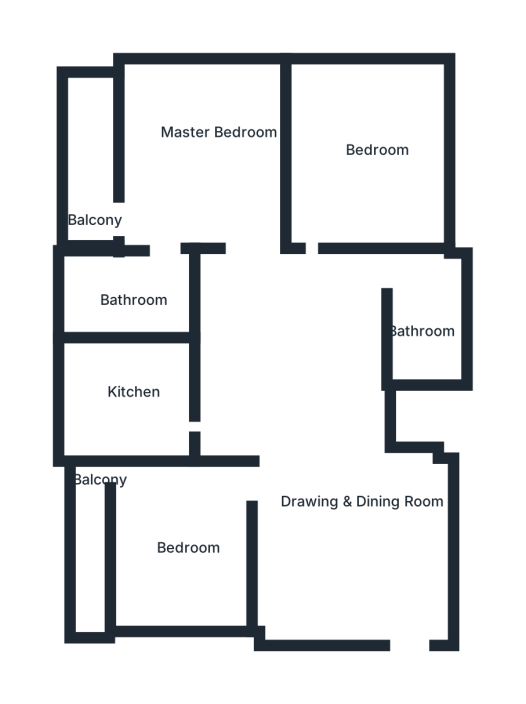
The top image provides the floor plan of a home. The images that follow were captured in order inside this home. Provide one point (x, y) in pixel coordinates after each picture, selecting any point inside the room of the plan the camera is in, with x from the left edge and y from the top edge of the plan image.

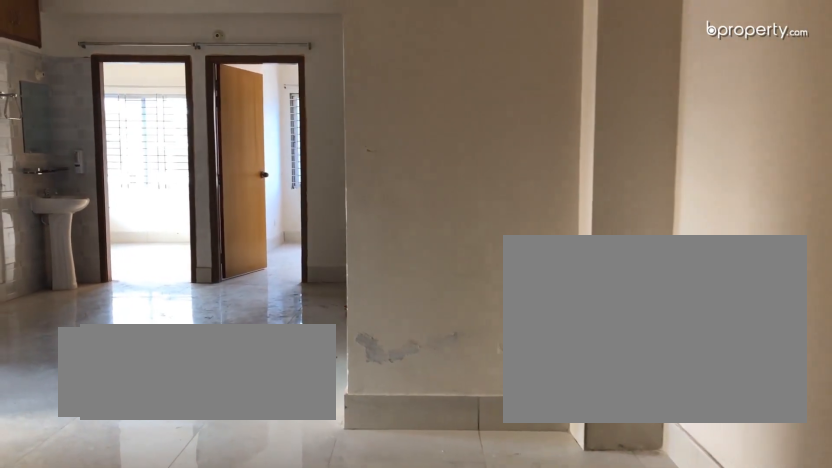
(351, 532)
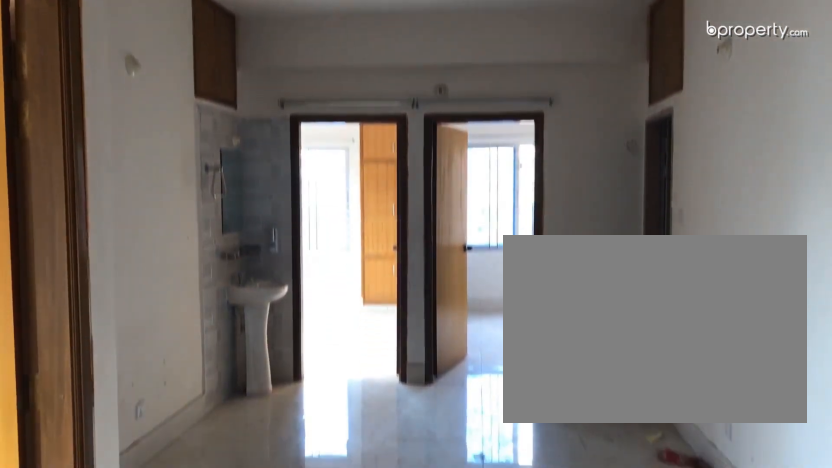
(346, 527)
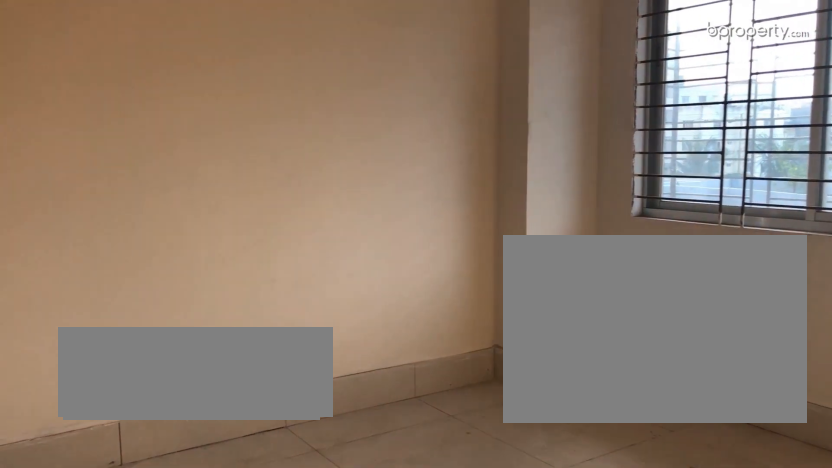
(193, 543)
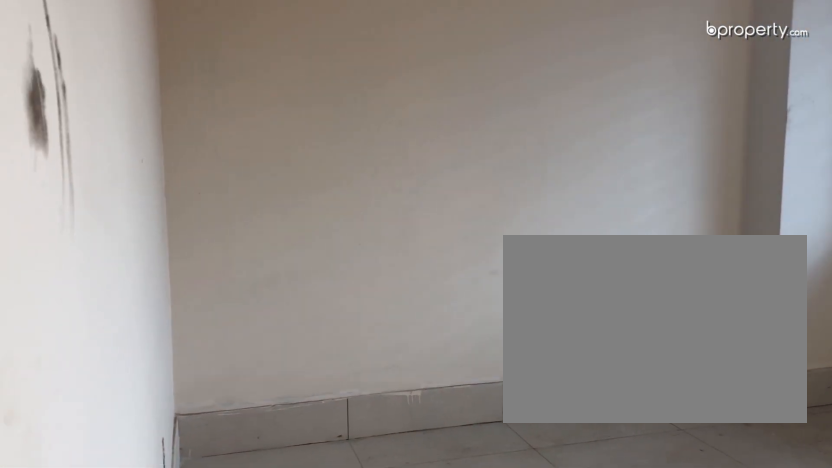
(193, 543)
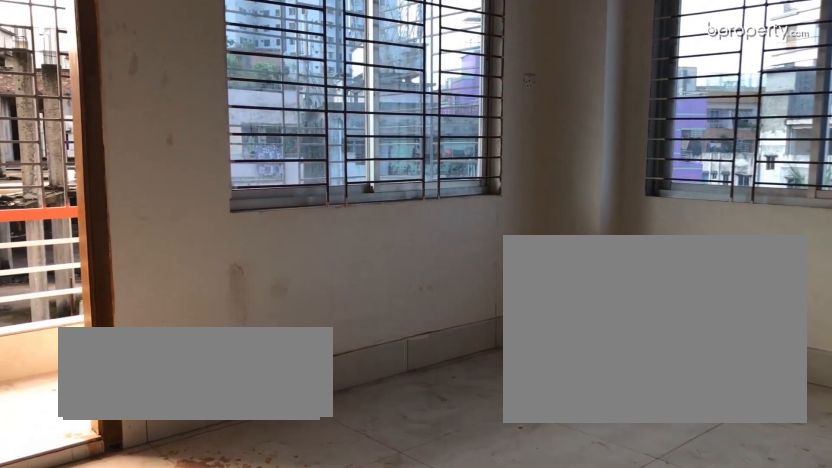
(199, 163)
